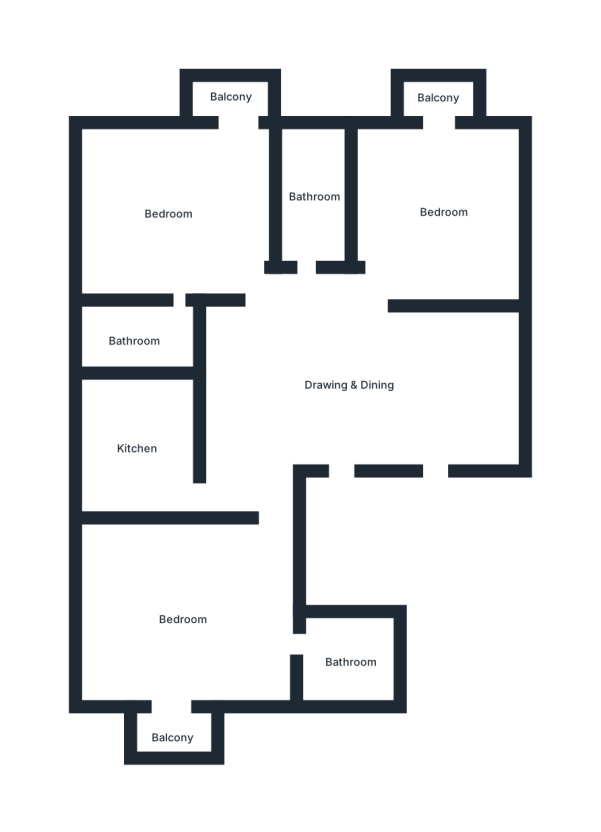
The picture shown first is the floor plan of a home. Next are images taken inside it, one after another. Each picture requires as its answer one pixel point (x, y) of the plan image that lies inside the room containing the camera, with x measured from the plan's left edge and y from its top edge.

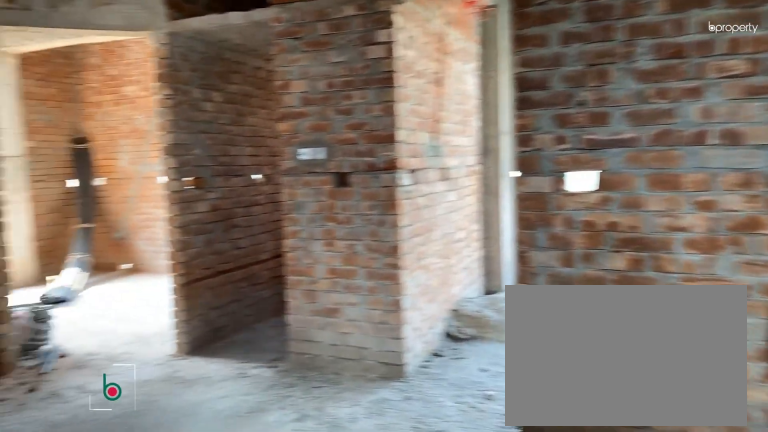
(349, 384)
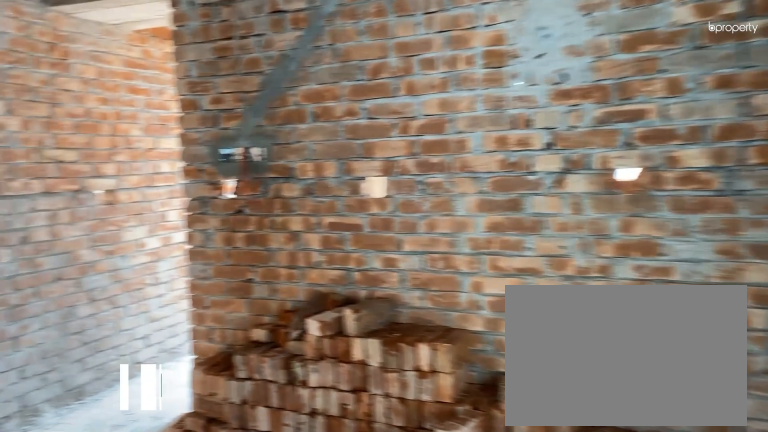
(349, 384)
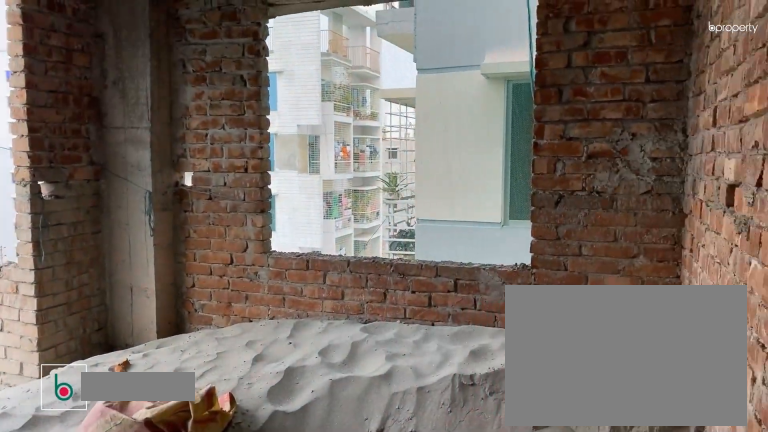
(444, 214)
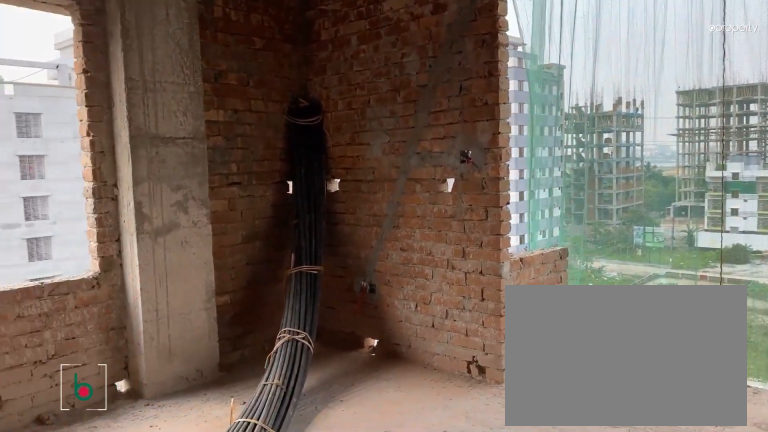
(173, 217)
